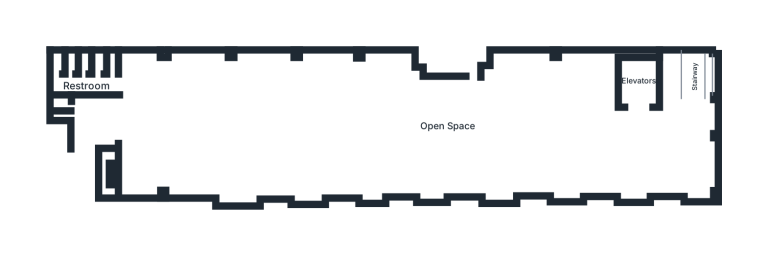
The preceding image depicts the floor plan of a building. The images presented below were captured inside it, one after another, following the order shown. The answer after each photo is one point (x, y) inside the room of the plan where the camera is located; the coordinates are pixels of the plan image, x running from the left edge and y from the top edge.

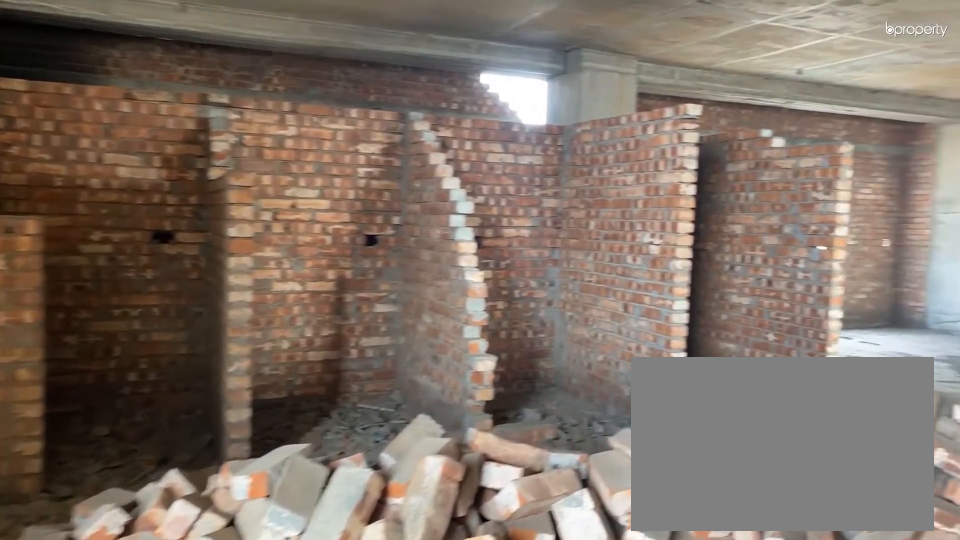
(167, 122)
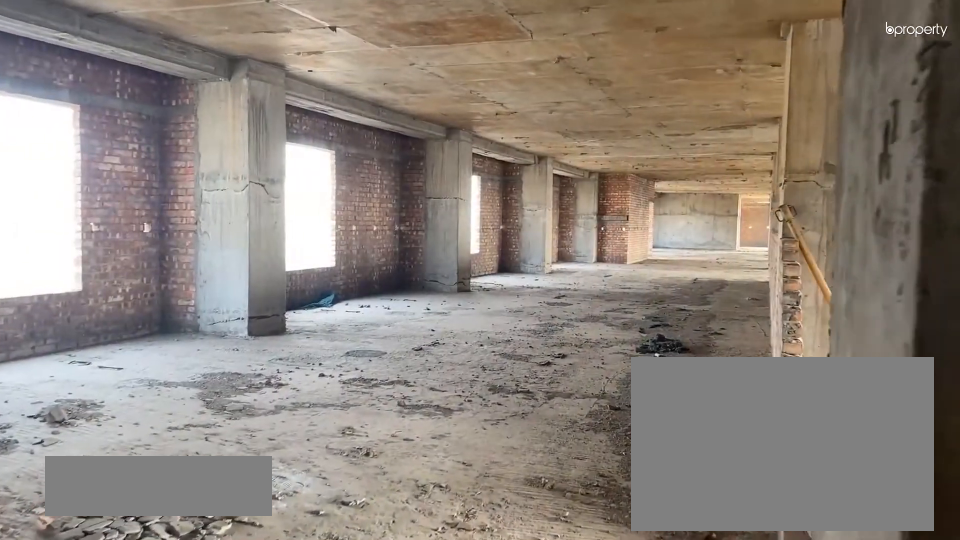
(167, 122)
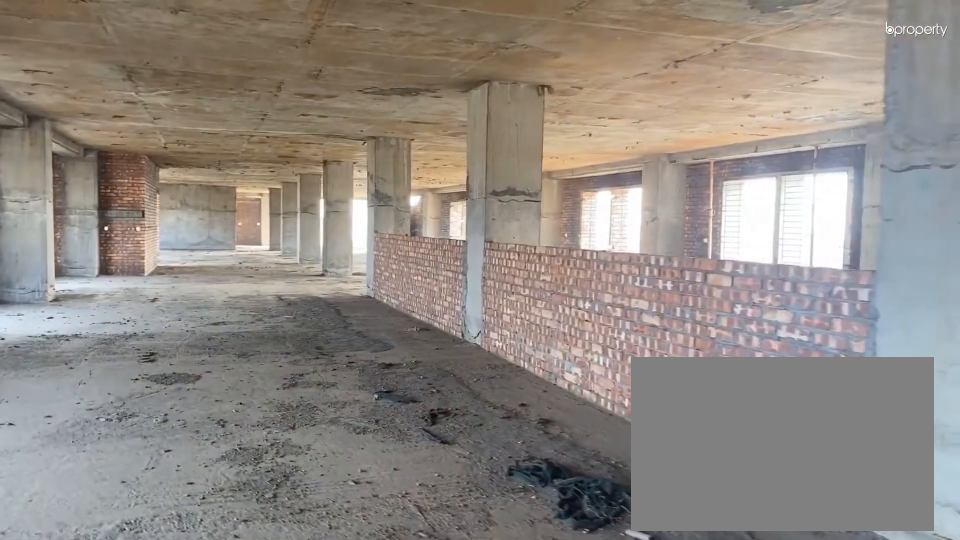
(293, 109)
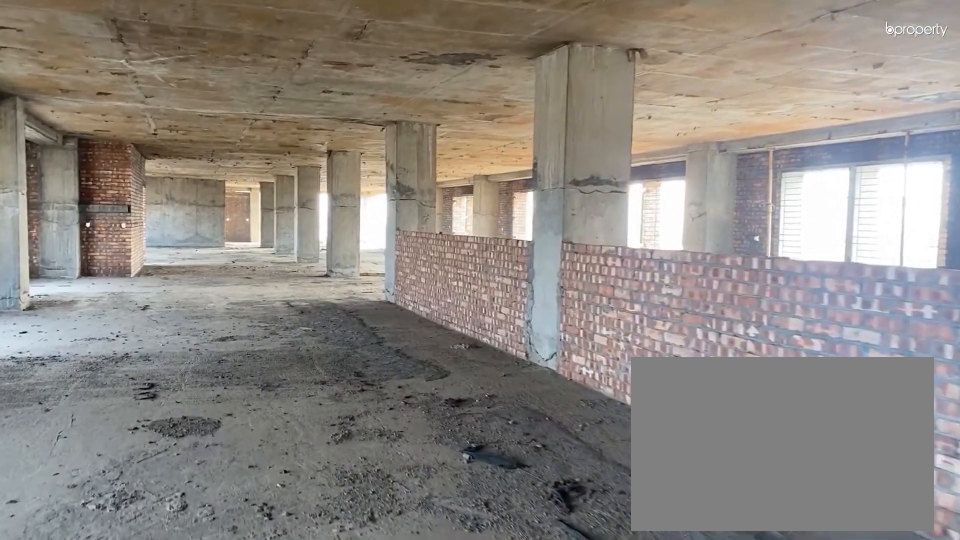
(293, 109)
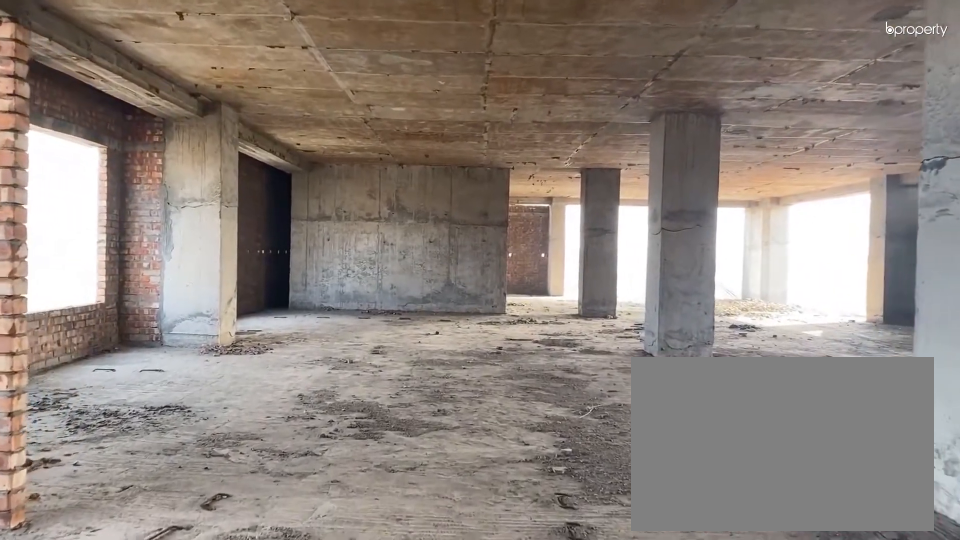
(430, 97)
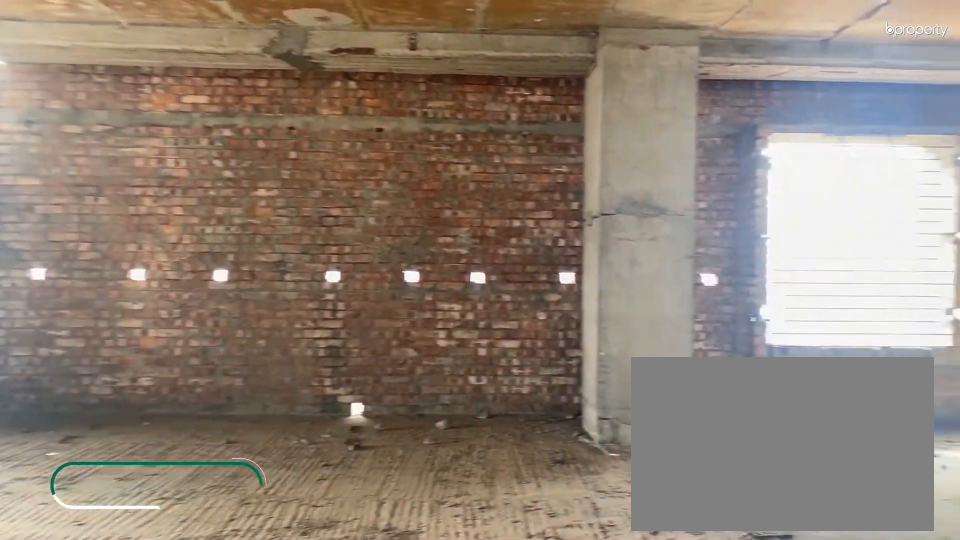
(561, 165)
